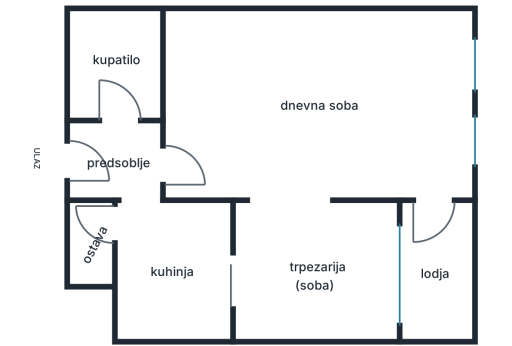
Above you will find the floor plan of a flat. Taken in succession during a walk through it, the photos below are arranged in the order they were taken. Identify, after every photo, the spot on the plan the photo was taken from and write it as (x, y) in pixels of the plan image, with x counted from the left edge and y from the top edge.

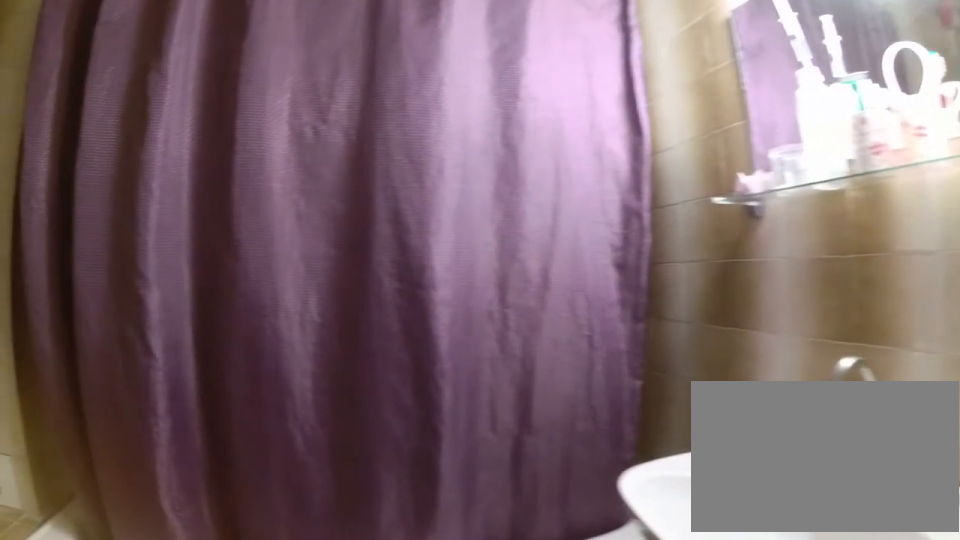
(132, 76)
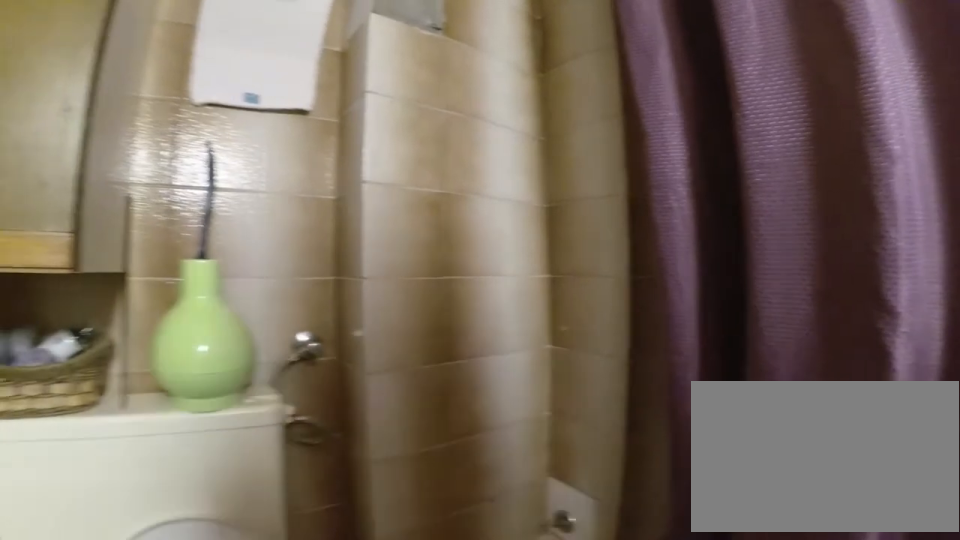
(130, 68)
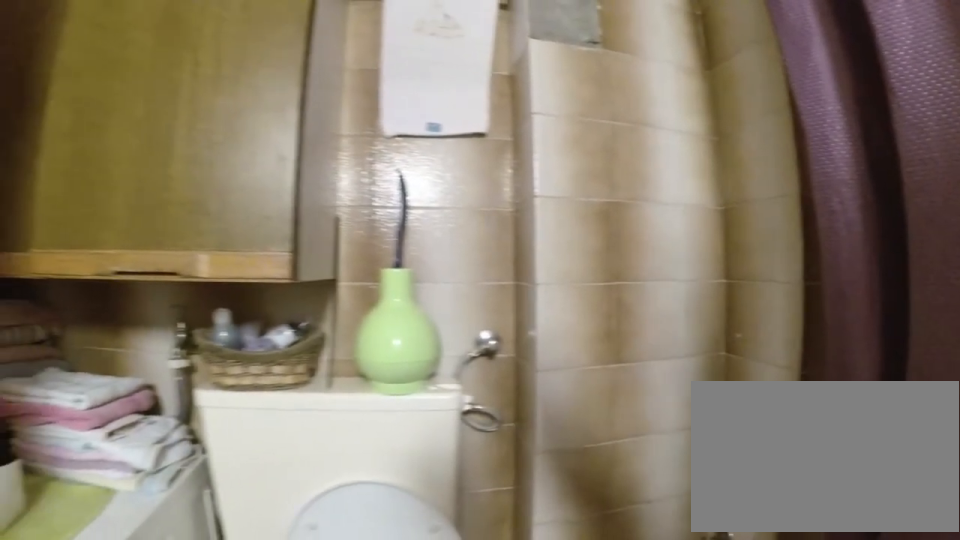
(131, 63)
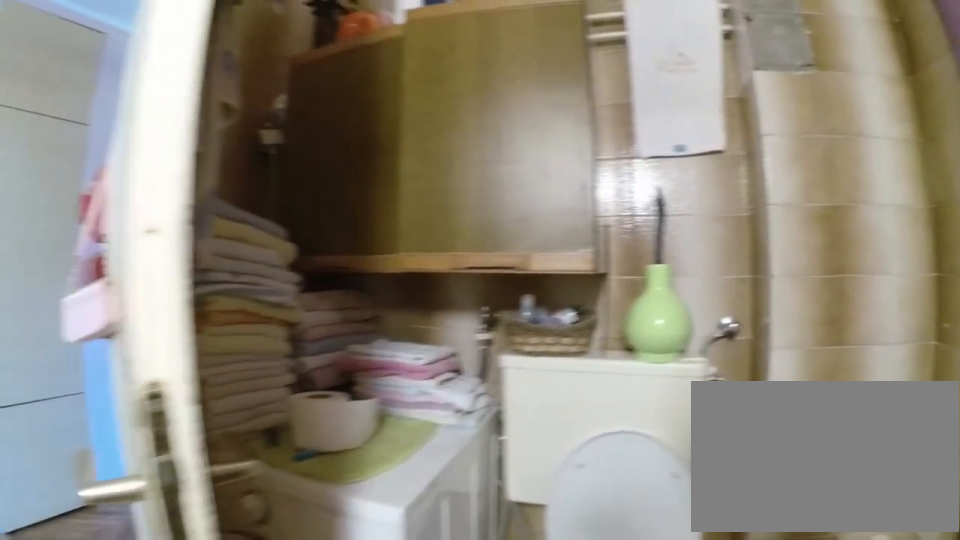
(129, 55)
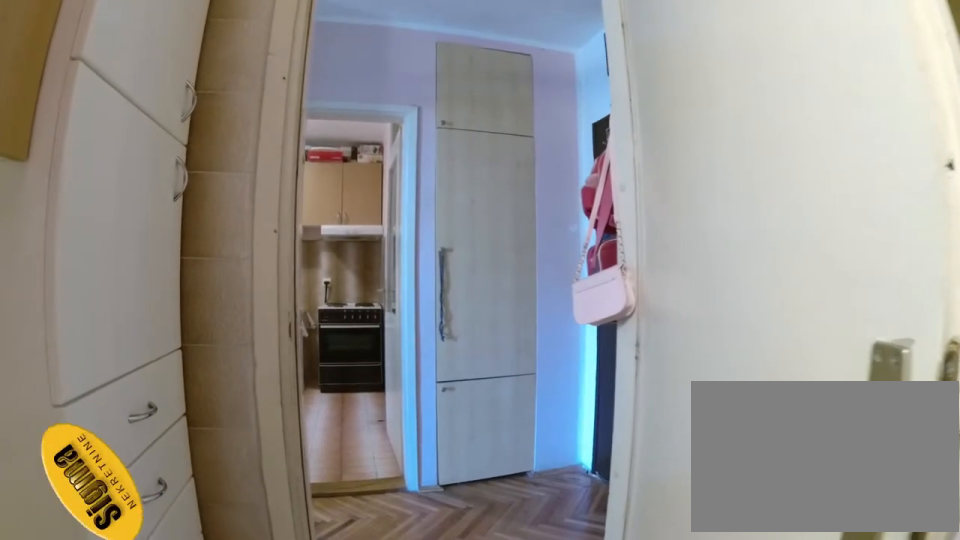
(117, 49)
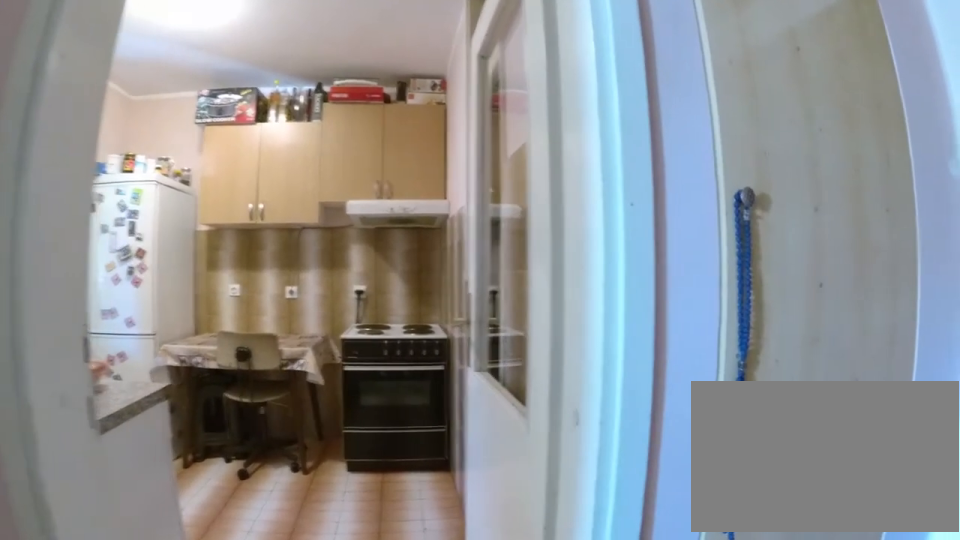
(117, 159)
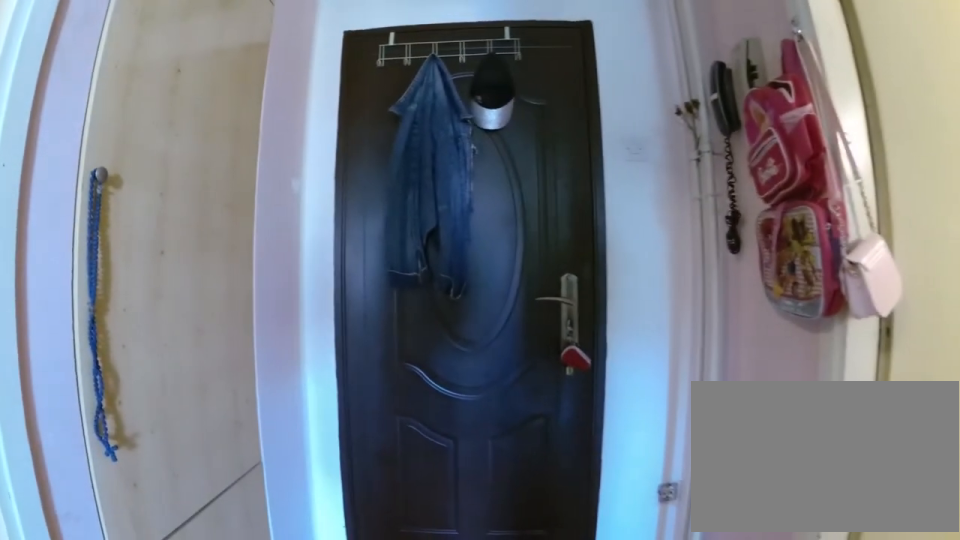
(130, 160)
